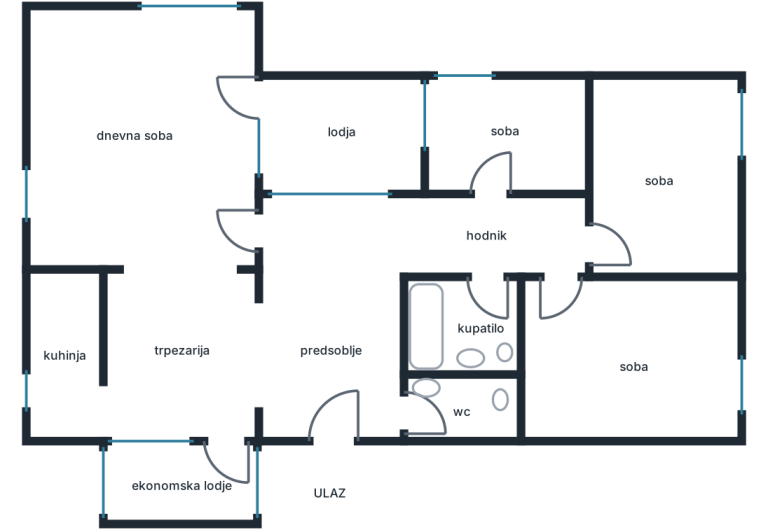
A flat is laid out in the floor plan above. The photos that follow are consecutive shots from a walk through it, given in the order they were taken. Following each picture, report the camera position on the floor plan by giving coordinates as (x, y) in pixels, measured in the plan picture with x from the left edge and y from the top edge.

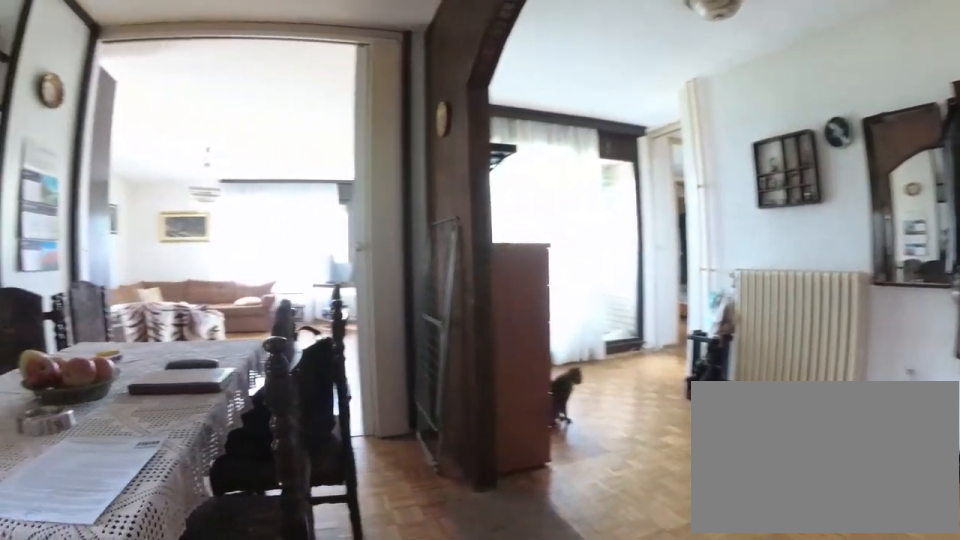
(194, 426)
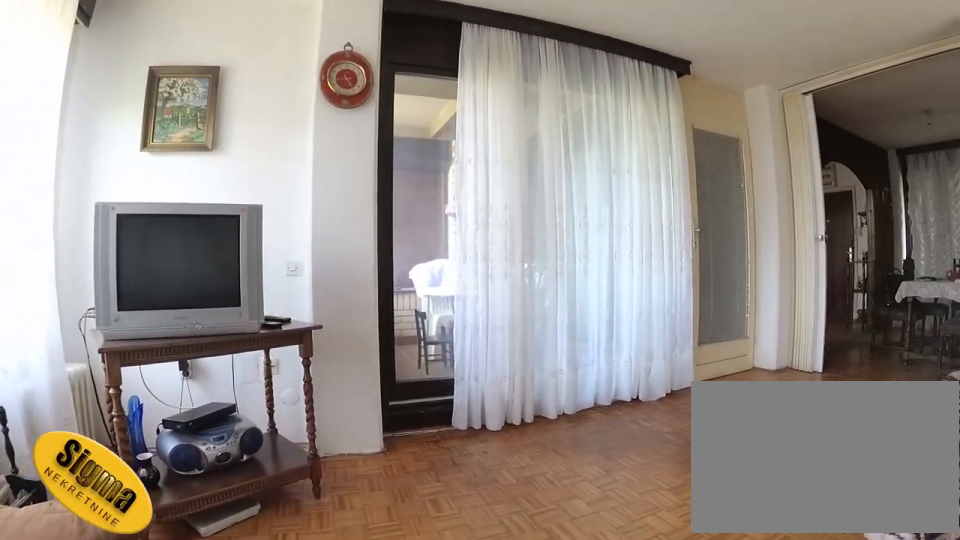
(76, 72)
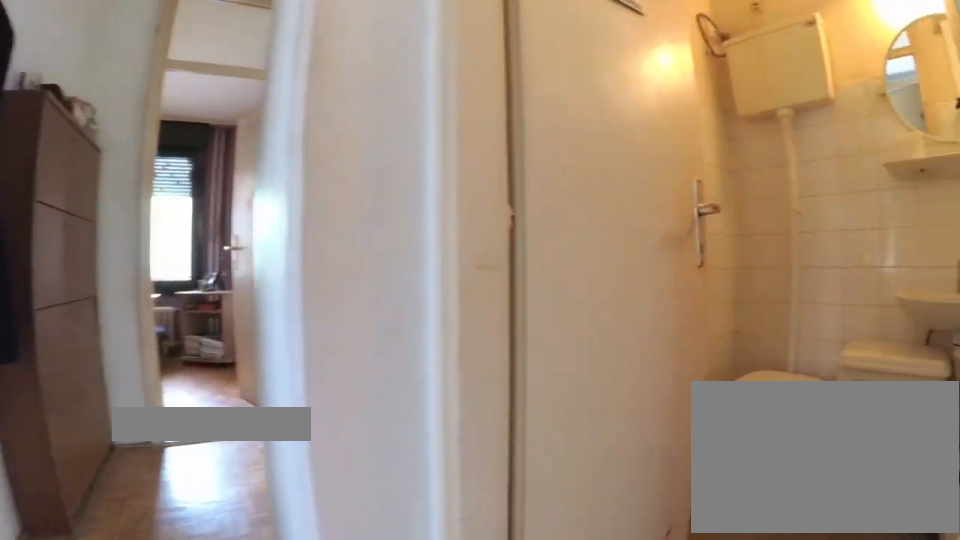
(432, 235)
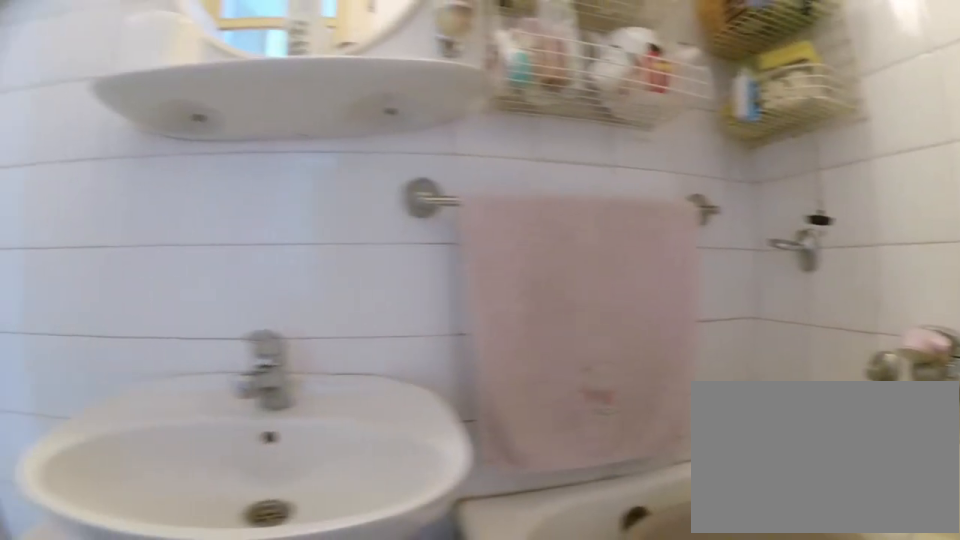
(451, 324)
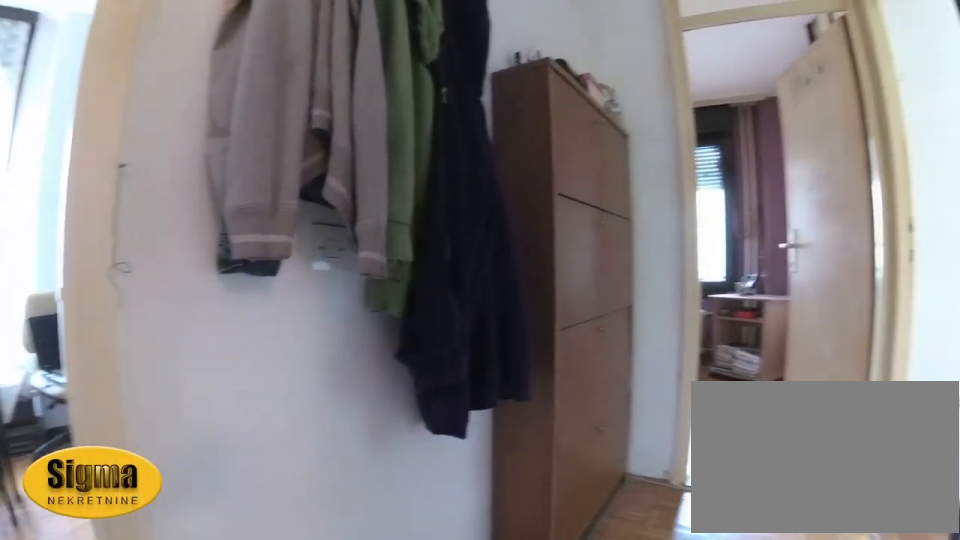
(464, 272)
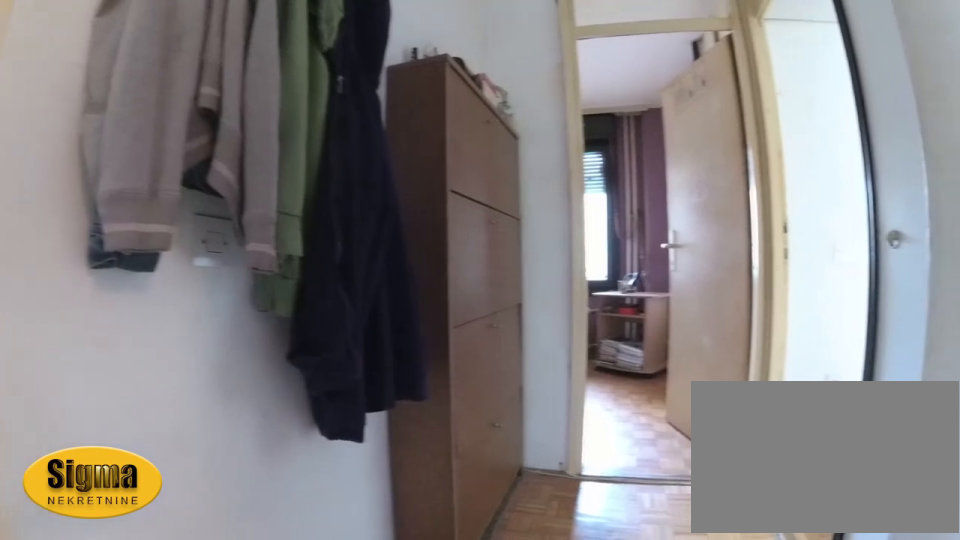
(460, 260)
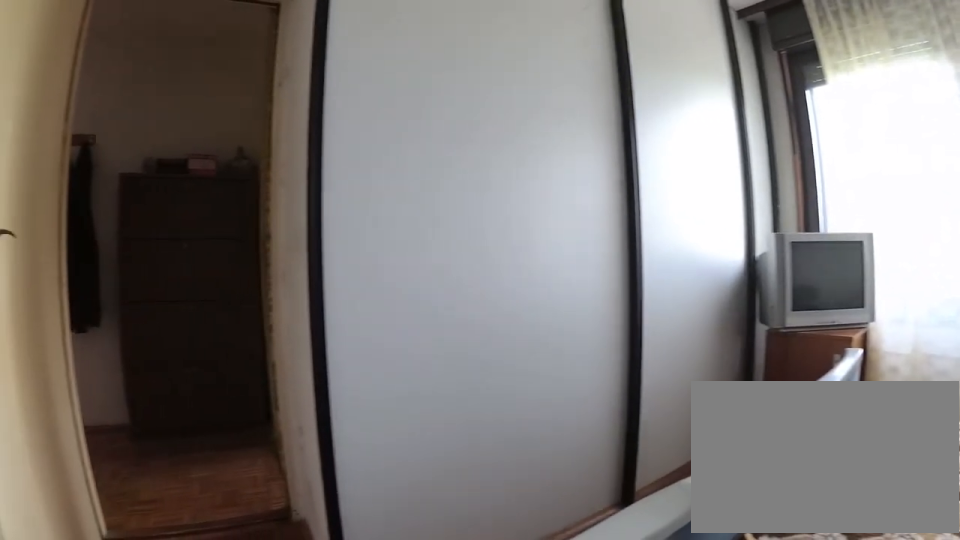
(537, 401)
